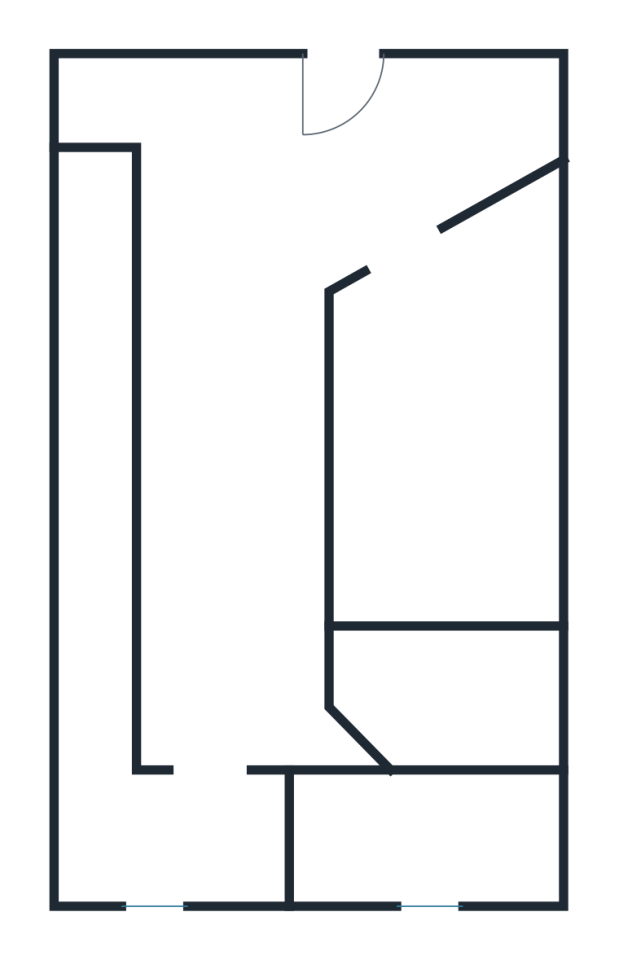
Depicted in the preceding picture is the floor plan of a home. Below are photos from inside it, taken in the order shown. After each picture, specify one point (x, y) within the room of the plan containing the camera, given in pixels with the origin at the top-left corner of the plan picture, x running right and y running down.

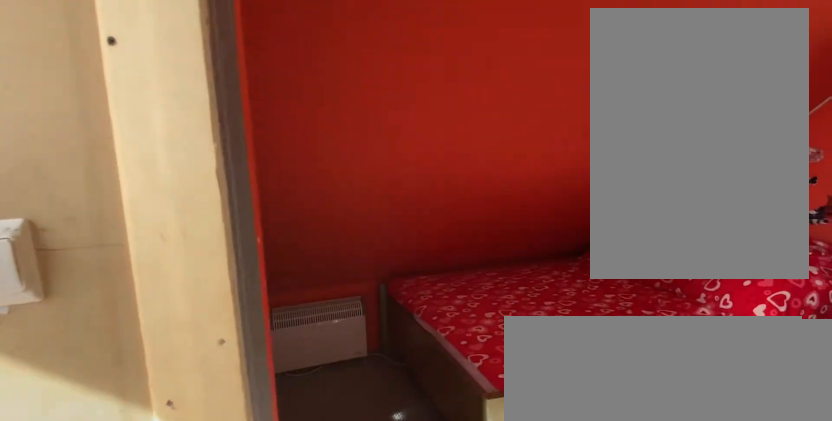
(444, 427)
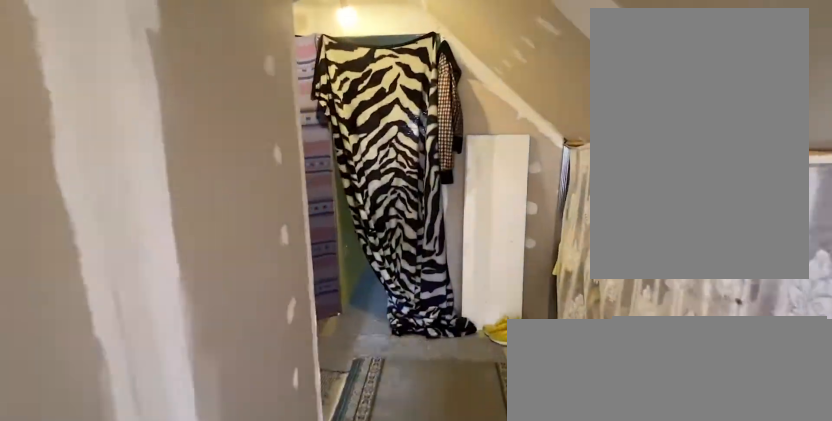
(233, 503)
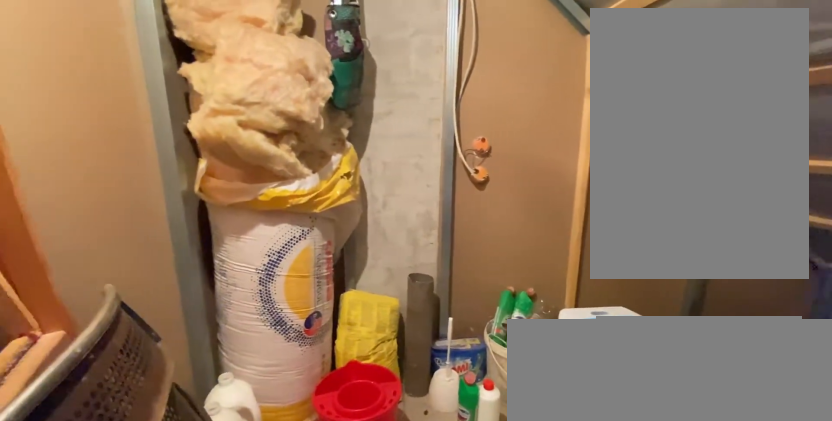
(450, 702)
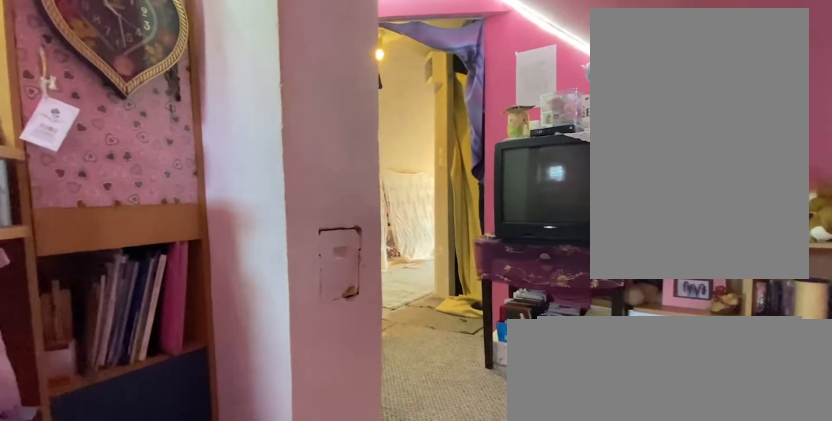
(419, 846)
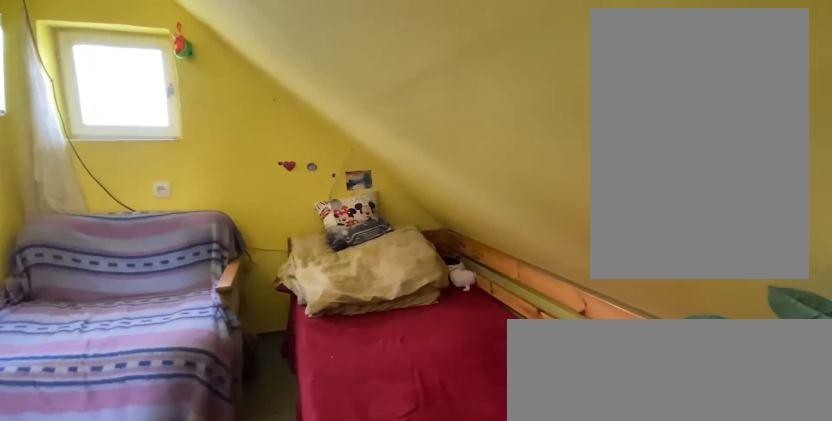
(163, 845)
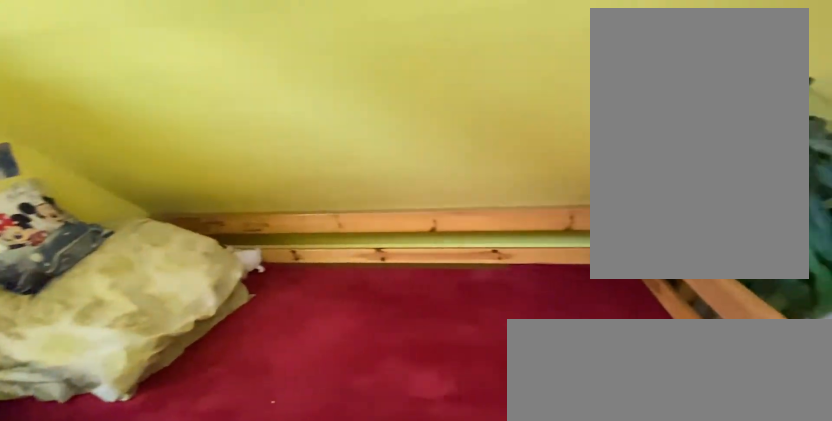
(162, 846)
